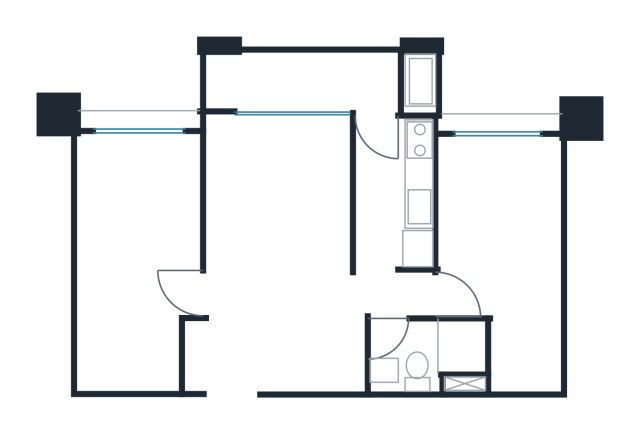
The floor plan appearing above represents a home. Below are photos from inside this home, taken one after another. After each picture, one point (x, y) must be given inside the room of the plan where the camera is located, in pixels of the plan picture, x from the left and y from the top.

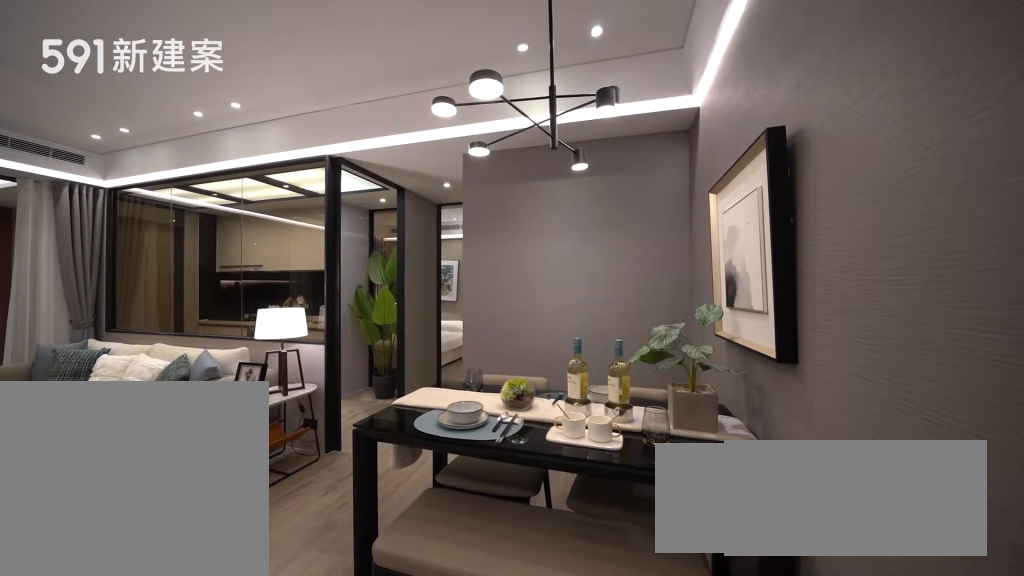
(316, 342)
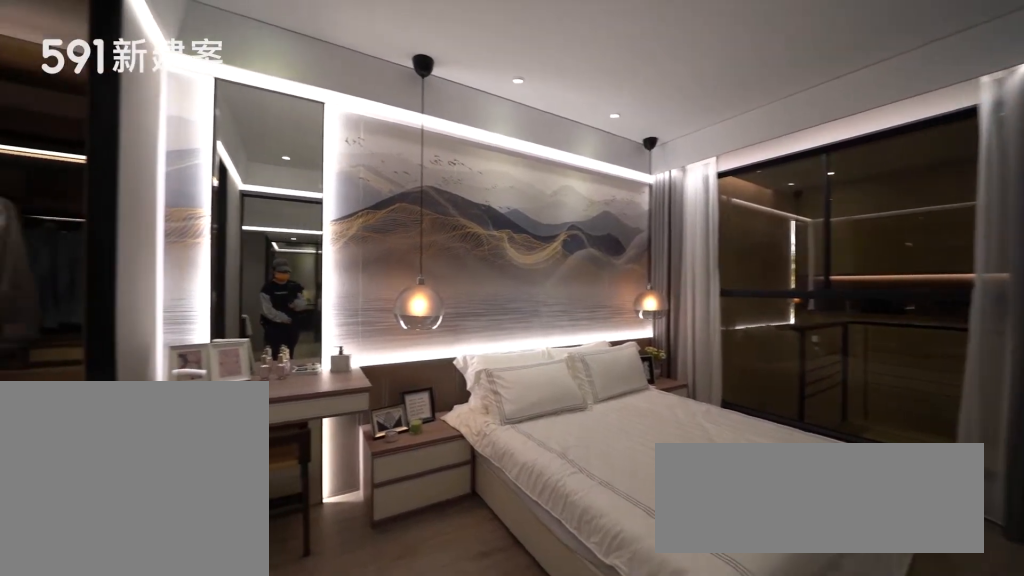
(137, 256)
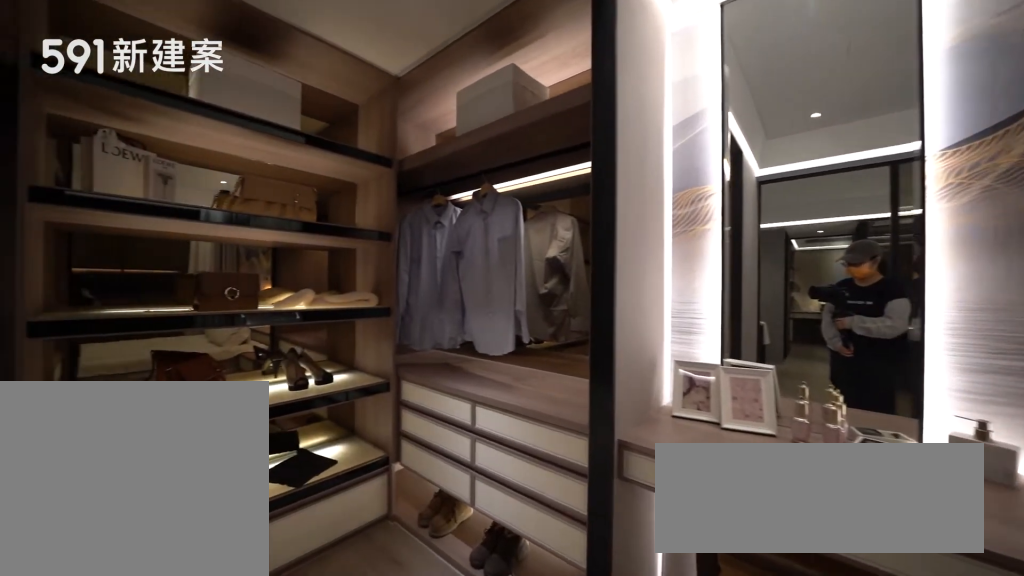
(137, 256)
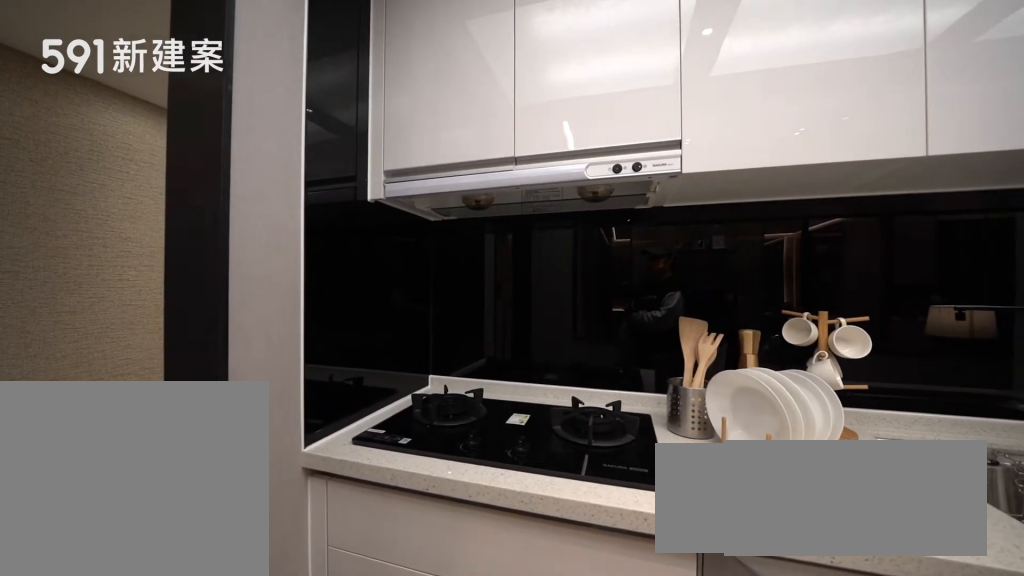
(396, 191)
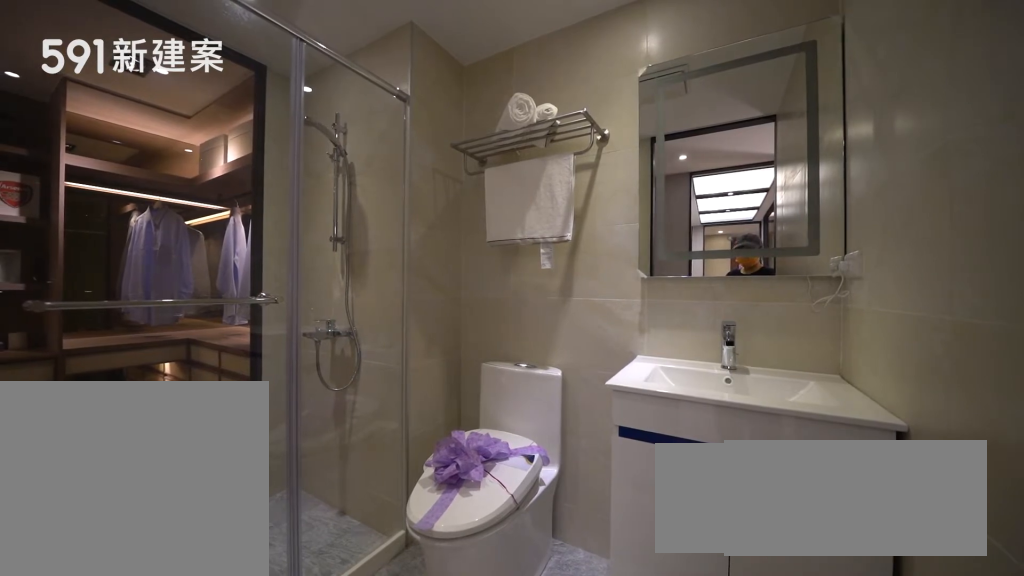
(431, 358)
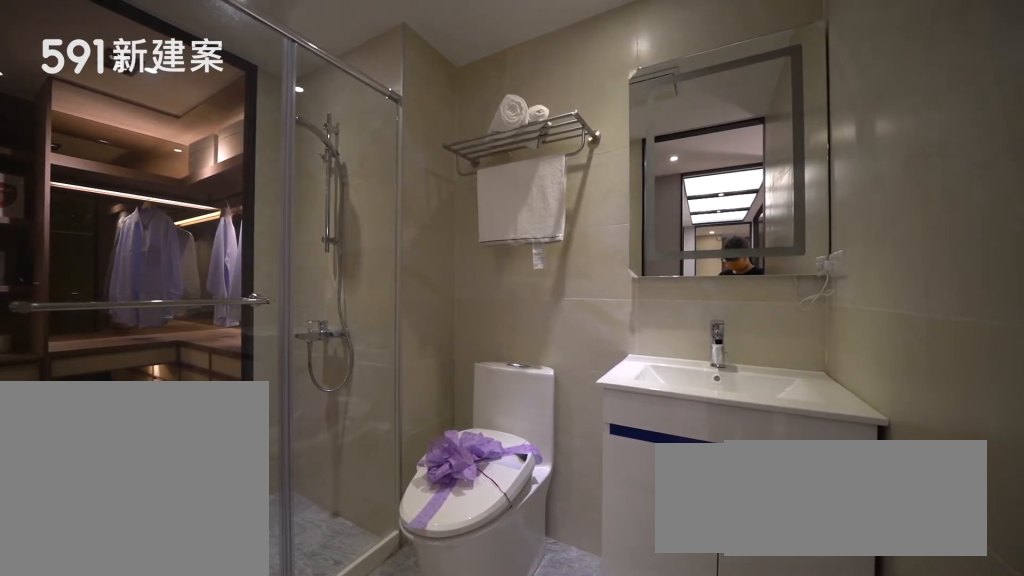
(431, 358)
